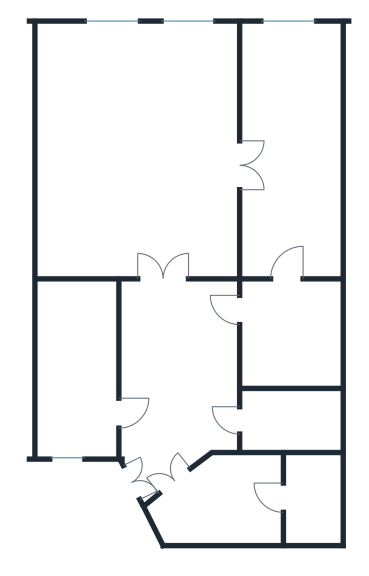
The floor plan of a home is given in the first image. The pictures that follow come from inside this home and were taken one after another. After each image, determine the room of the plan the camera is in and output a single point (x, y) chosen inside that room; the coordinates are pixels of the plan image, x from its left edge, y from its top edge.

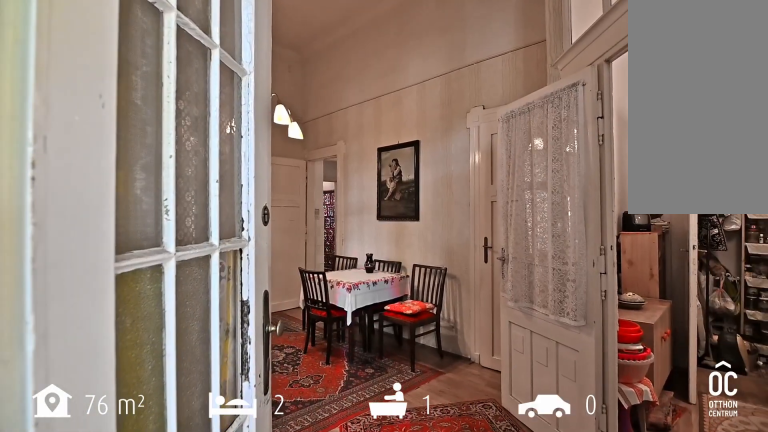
(174, 370)
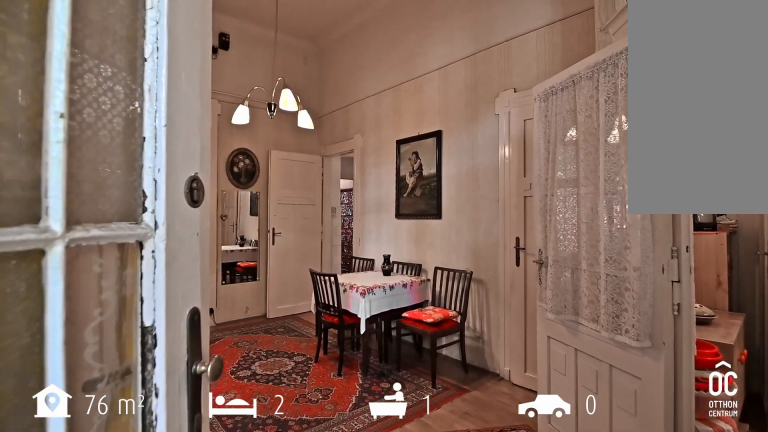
(174, 370)
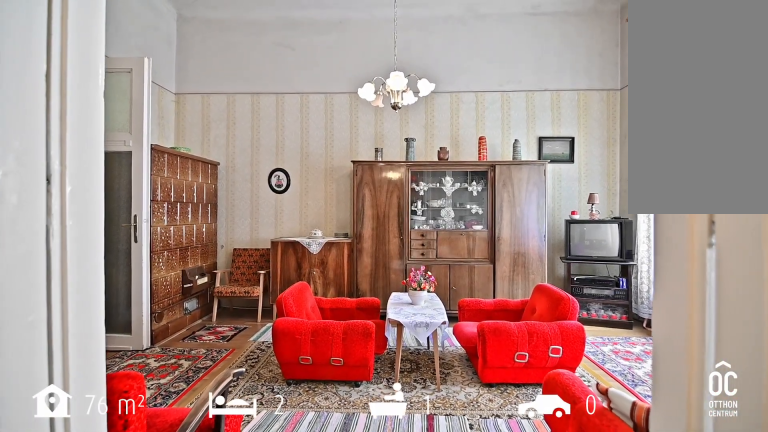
(137, 153)
